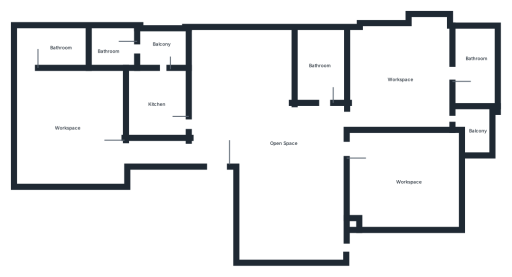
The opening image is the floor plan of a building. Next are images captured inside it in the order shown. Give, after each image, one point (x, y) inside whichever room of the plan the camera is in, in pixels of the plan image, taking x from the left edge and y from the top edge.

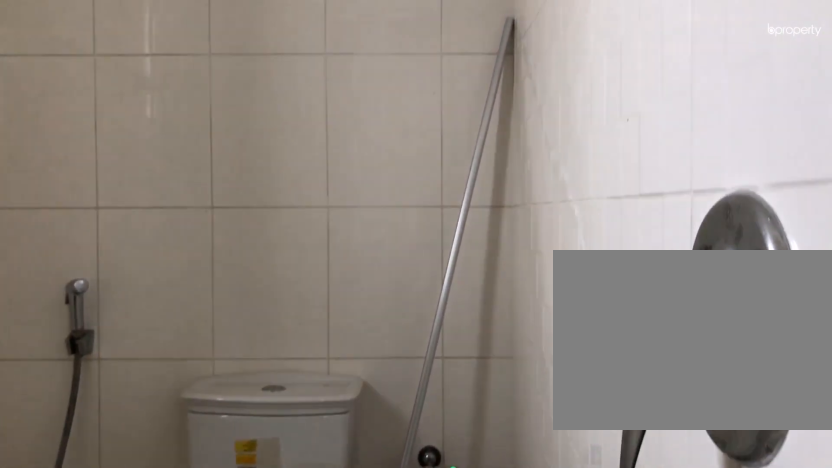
(52, 46)
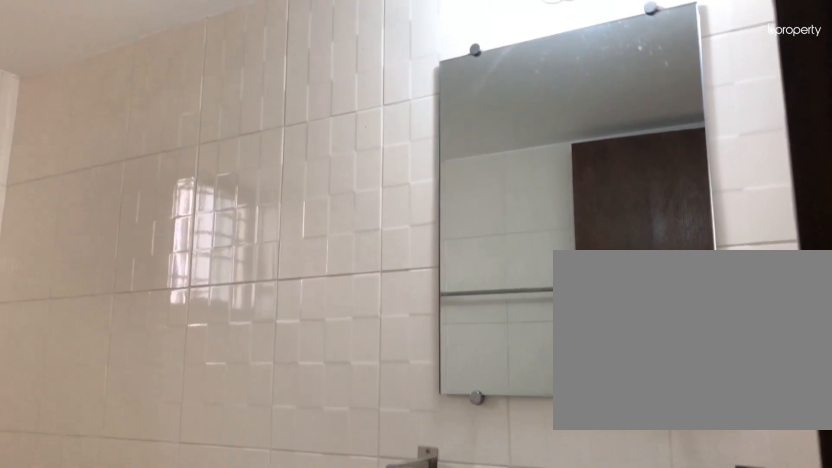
(322, 74)
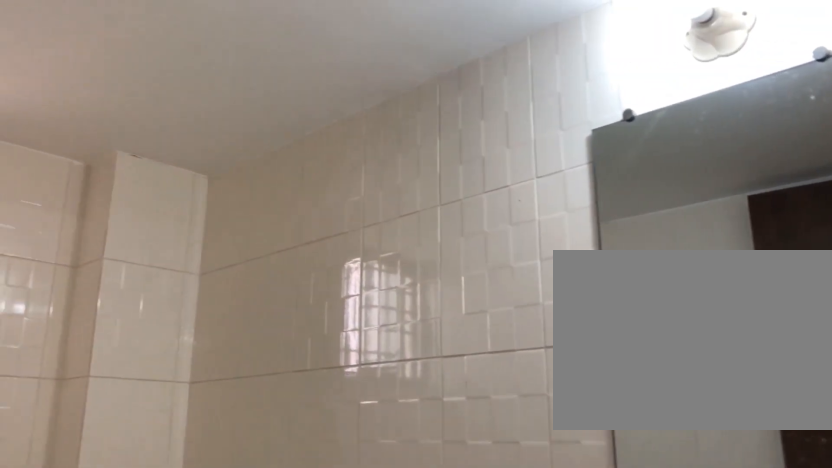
(322, 74)
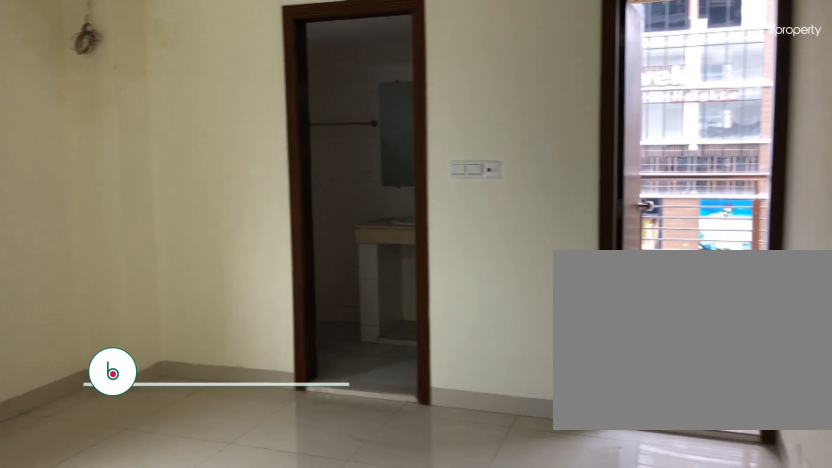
(396, 81)
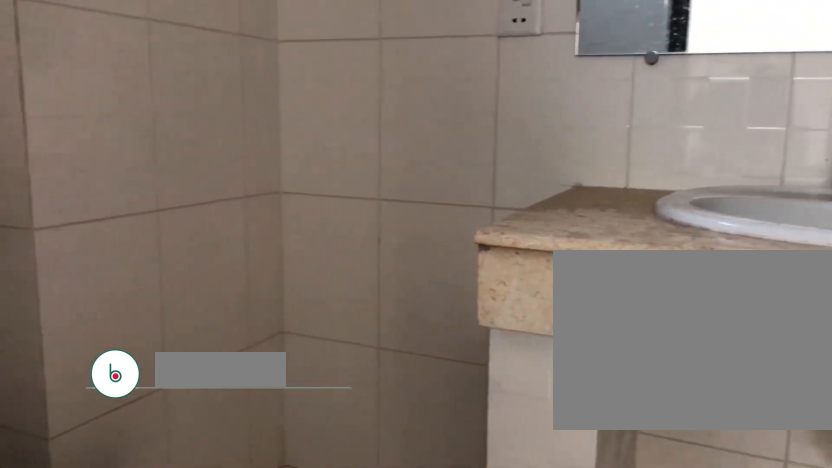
(472, 73)
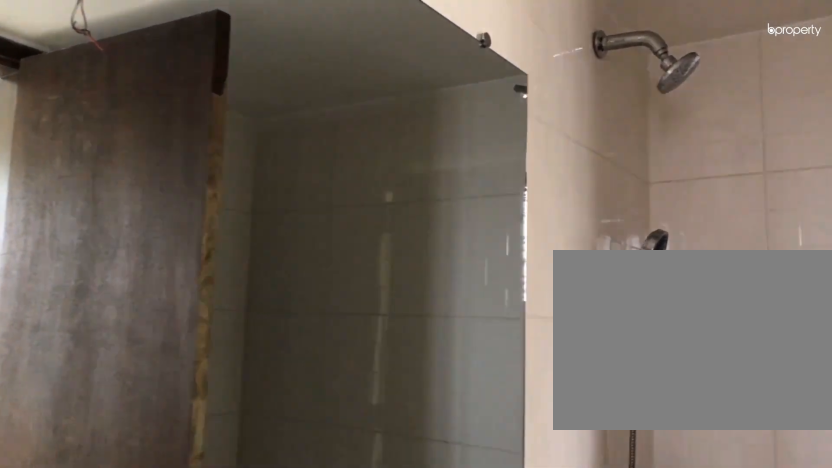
(472, 73)
